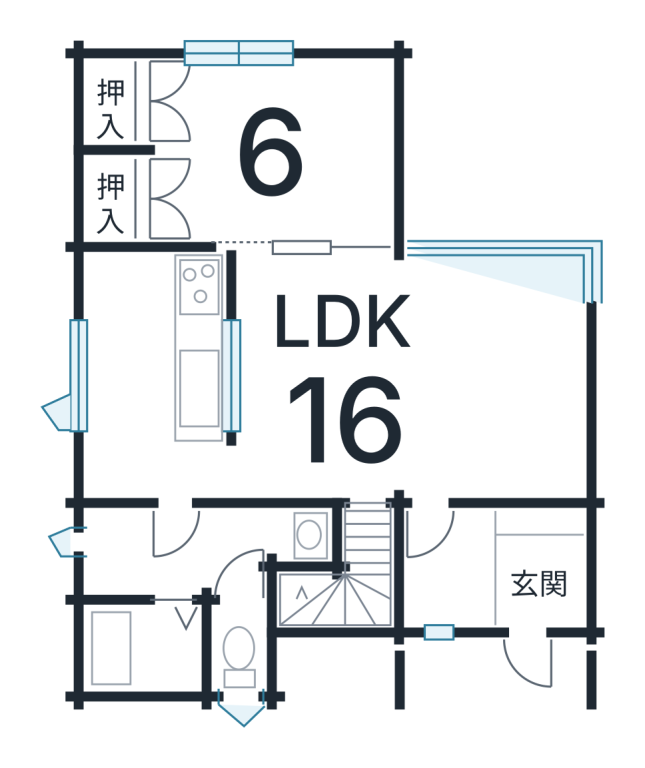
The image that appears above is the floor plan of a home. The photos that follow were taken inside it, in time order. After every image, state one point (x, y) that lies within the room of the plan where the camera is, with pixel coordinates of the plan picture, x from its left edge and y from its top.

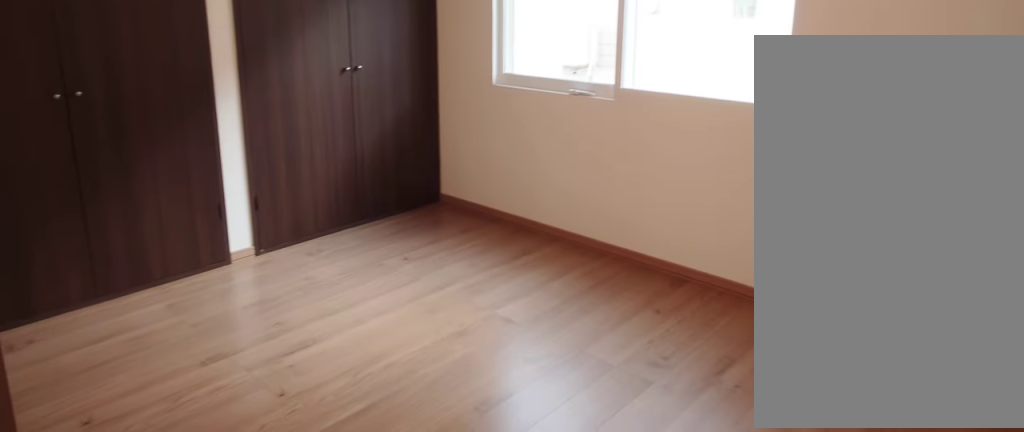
(281, 167)
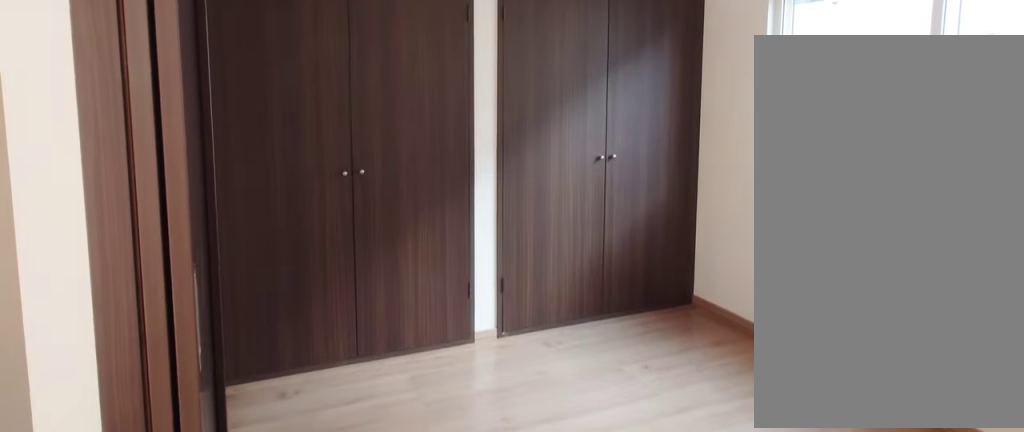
(281, 167)
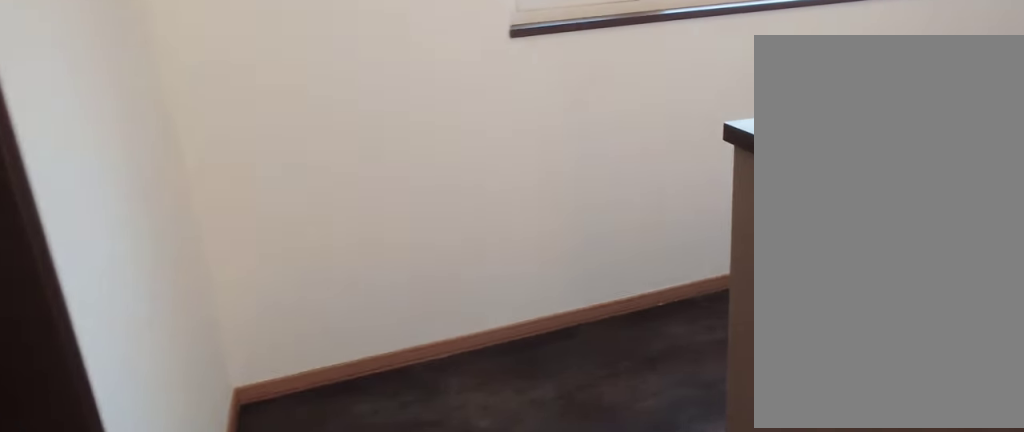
(155, 390)
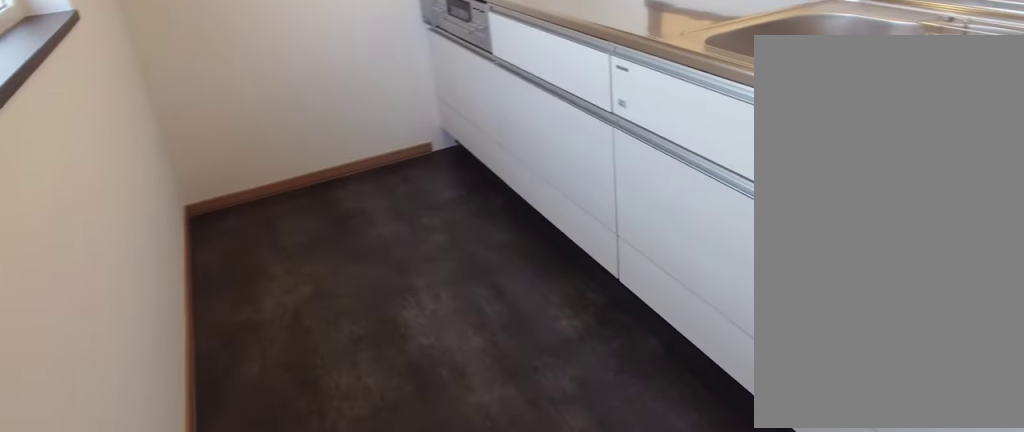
(155, 390)
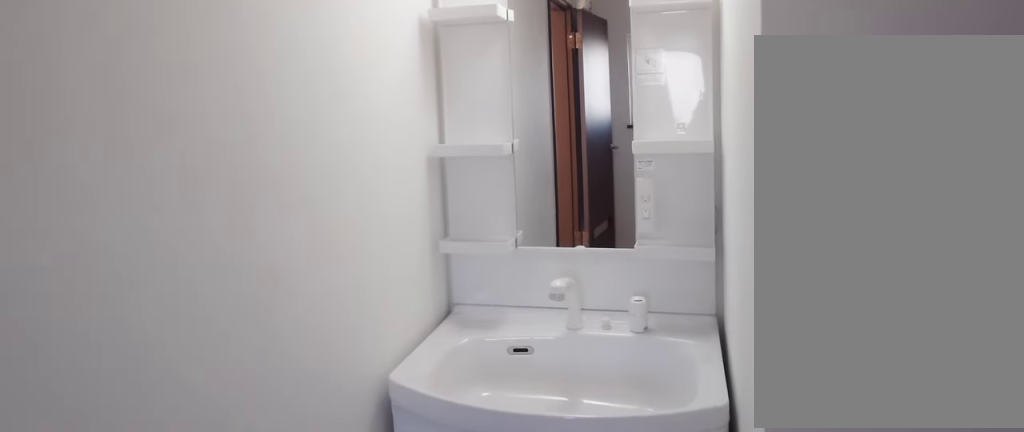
(155, 560)
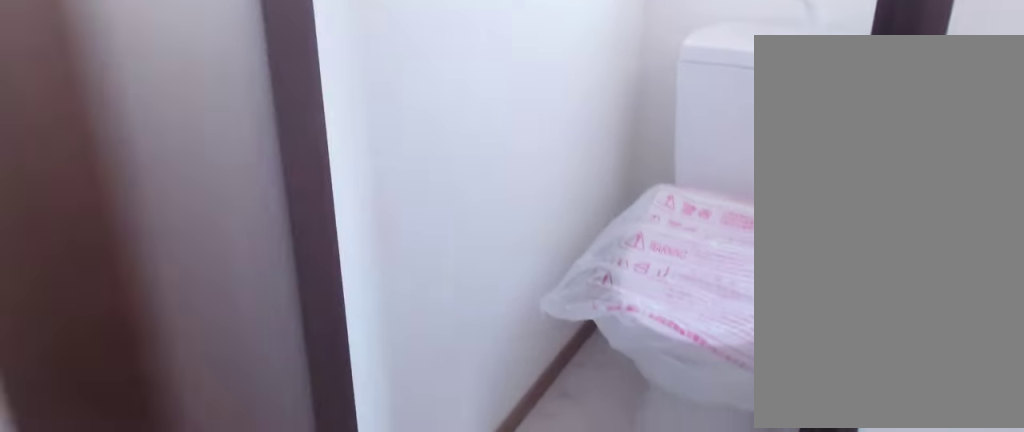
(236, 652)
